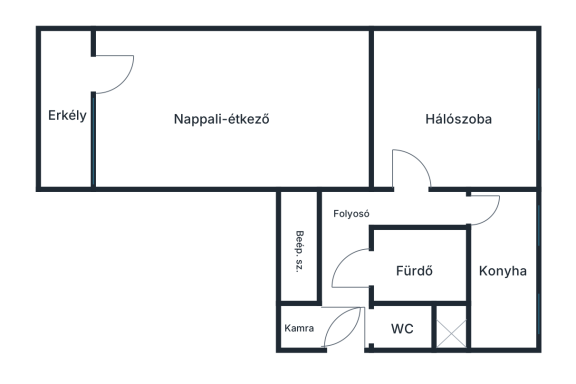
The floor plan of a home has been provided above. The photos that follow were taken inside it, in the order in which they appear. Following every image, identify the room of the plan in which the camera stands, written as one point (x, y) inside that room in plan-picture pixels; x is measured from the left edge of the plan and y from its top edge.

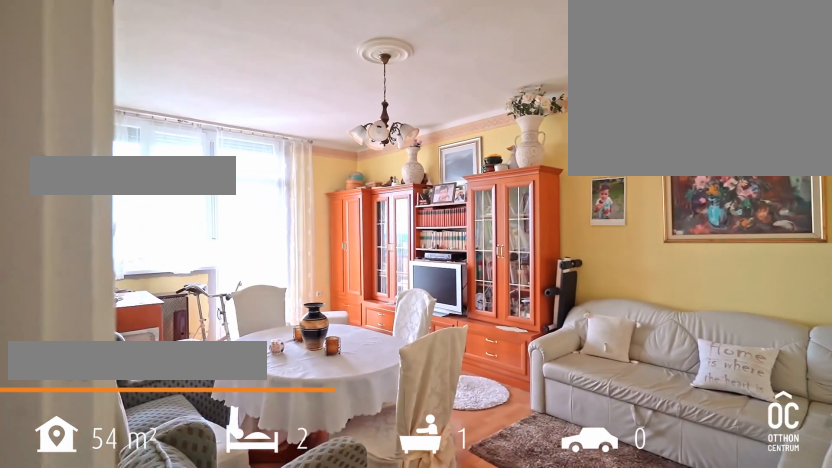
(230, 109)
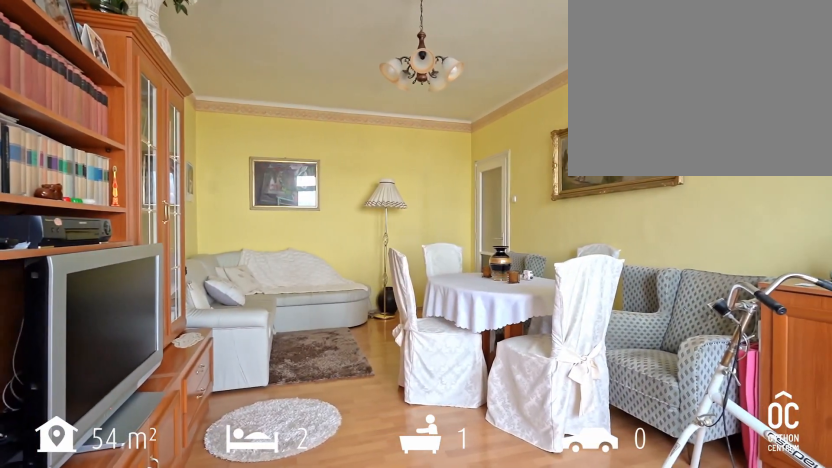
(230, 109)
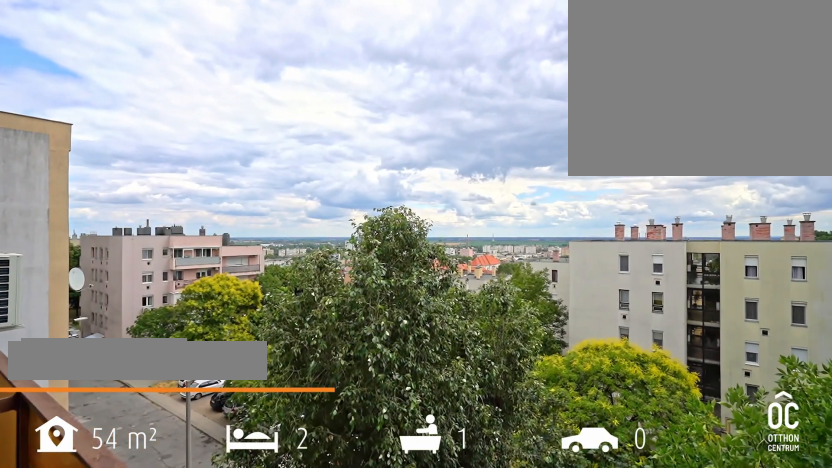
(63, 109)
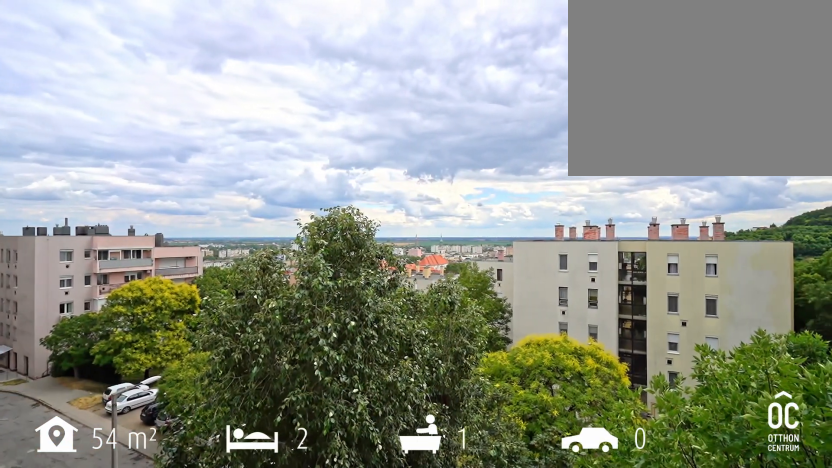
(63, 109)
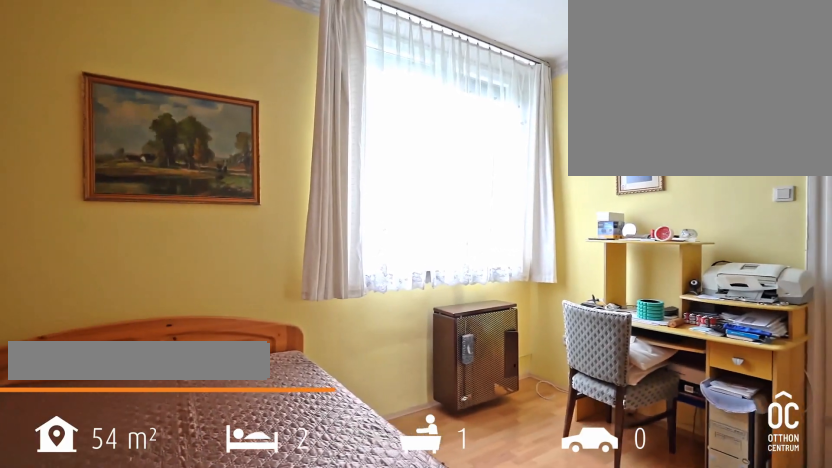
(455, 110)
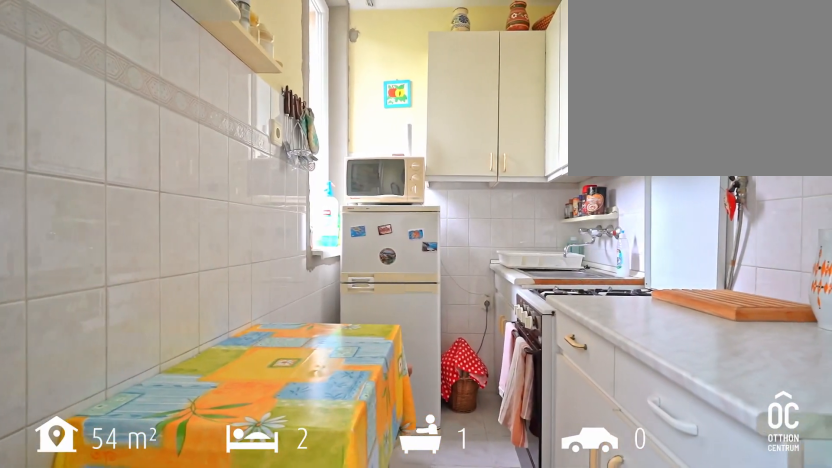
(500, 271)
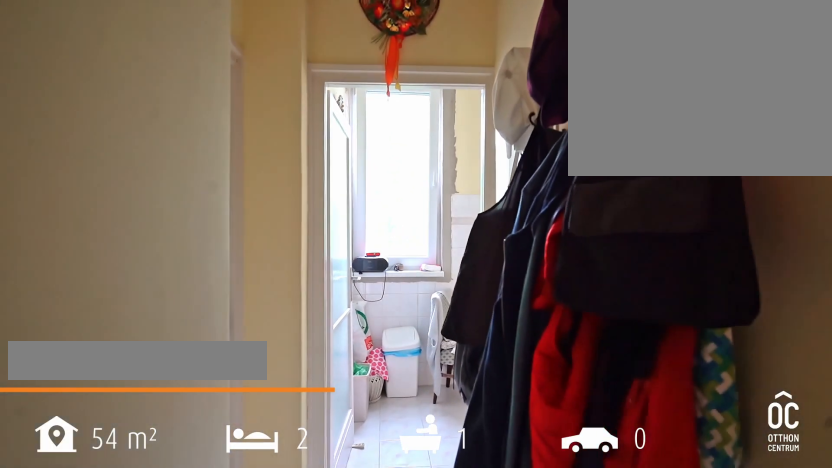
(345, 246)
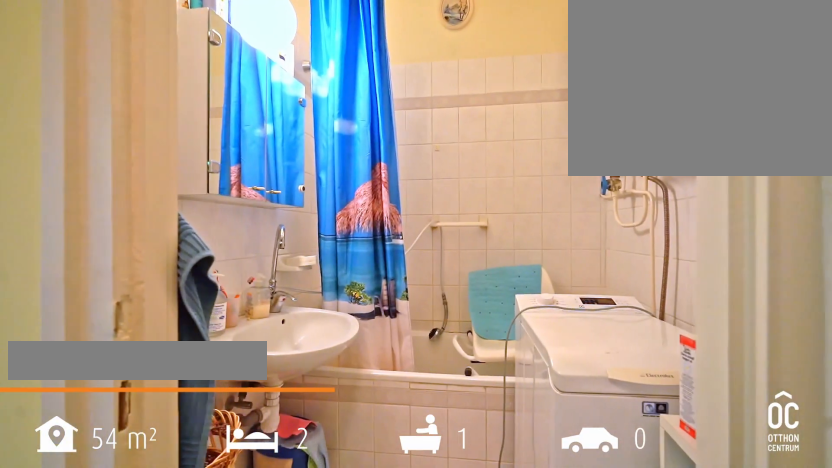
(419, 266)
